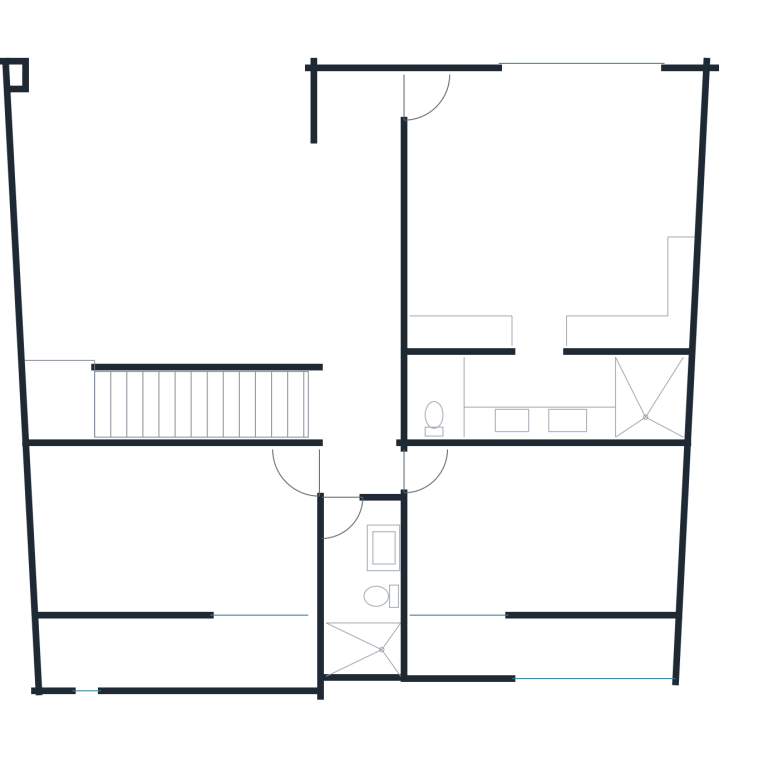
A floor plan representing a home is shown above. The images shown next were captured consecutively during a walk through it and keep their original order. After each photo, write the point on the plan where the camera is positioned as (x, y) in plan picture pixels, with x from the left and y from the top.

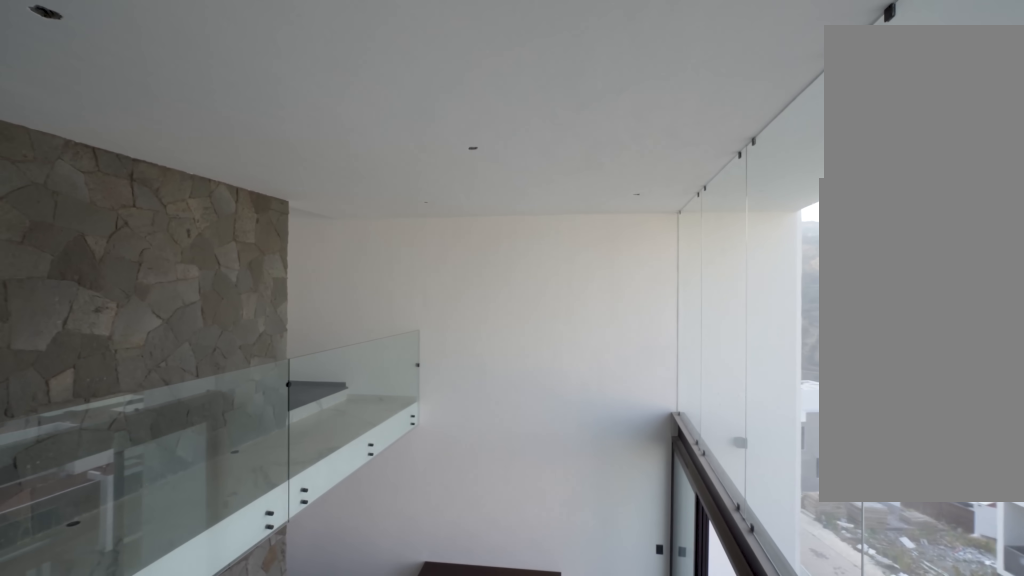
(341, 207)
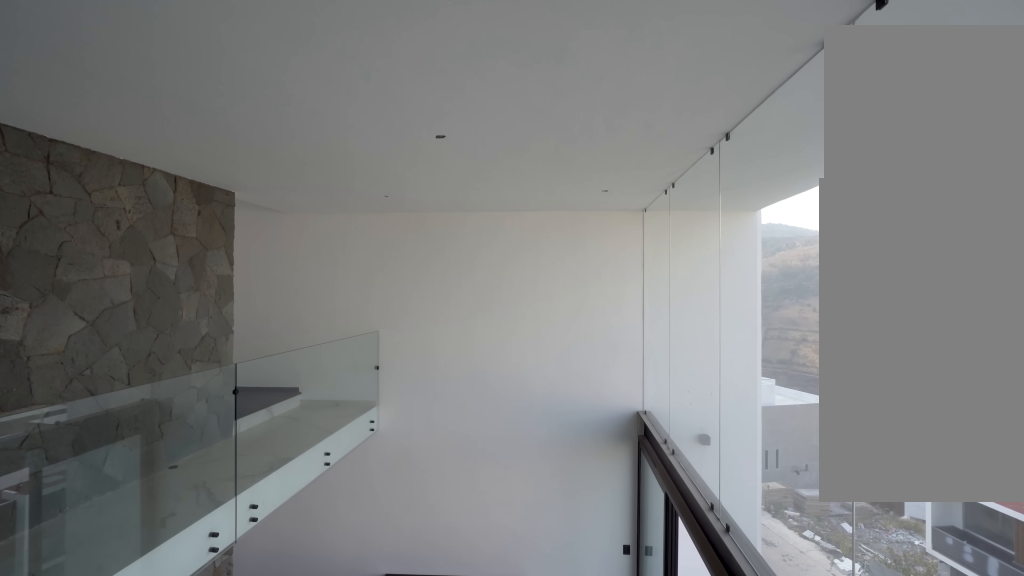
(340, 196)
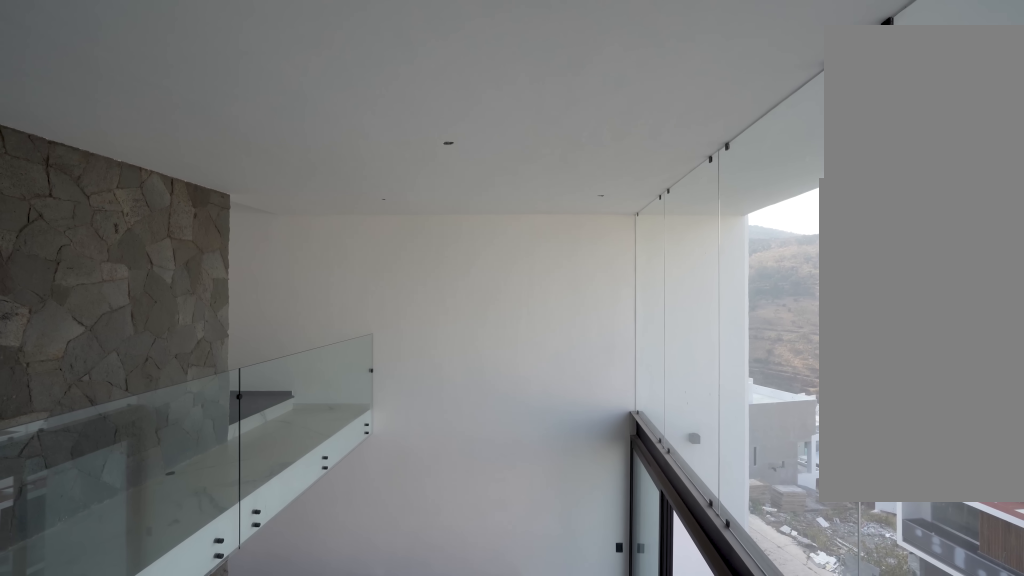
(333, 188)
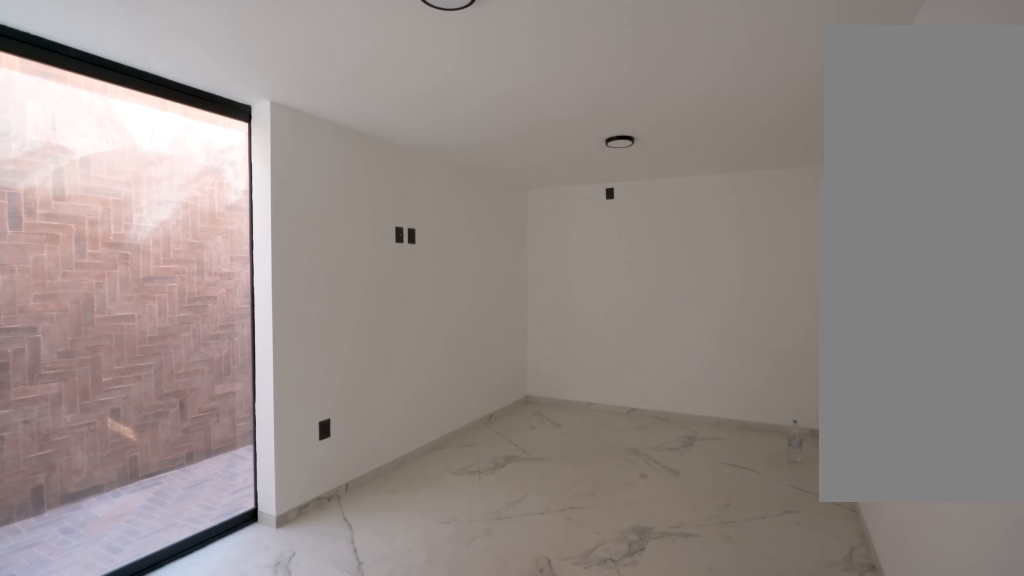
(310, 459)
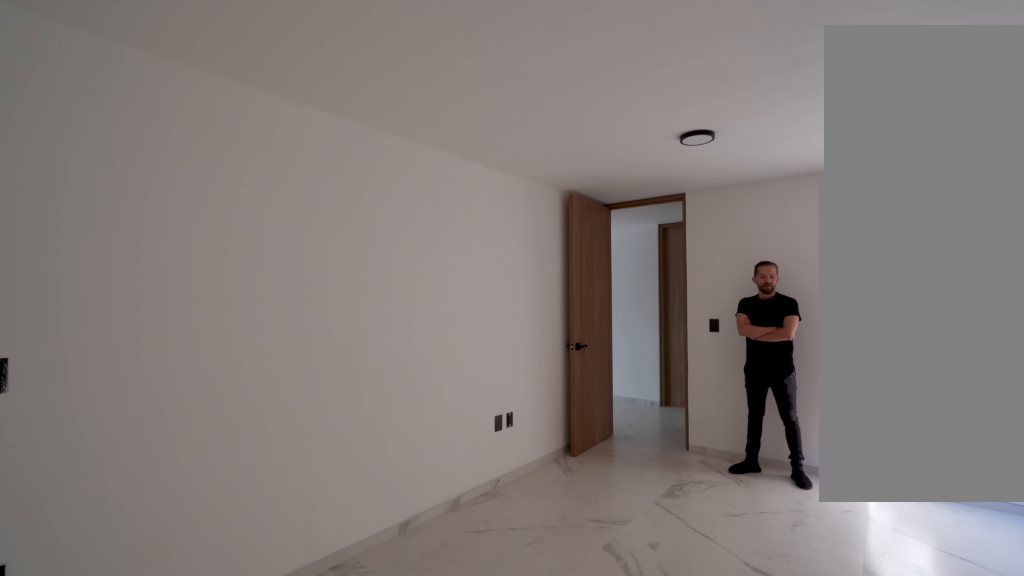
(100, 575)
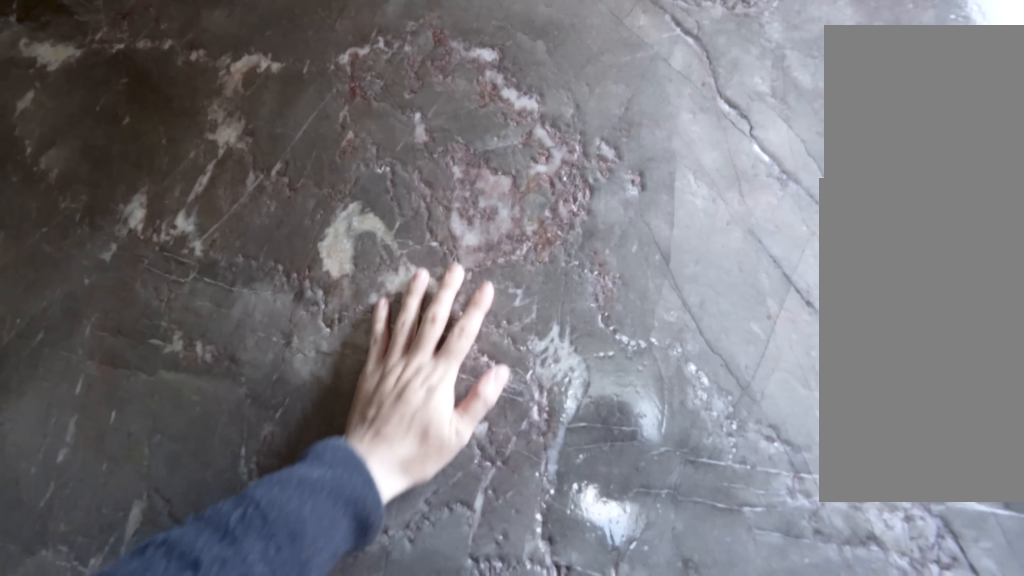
(348, 627)
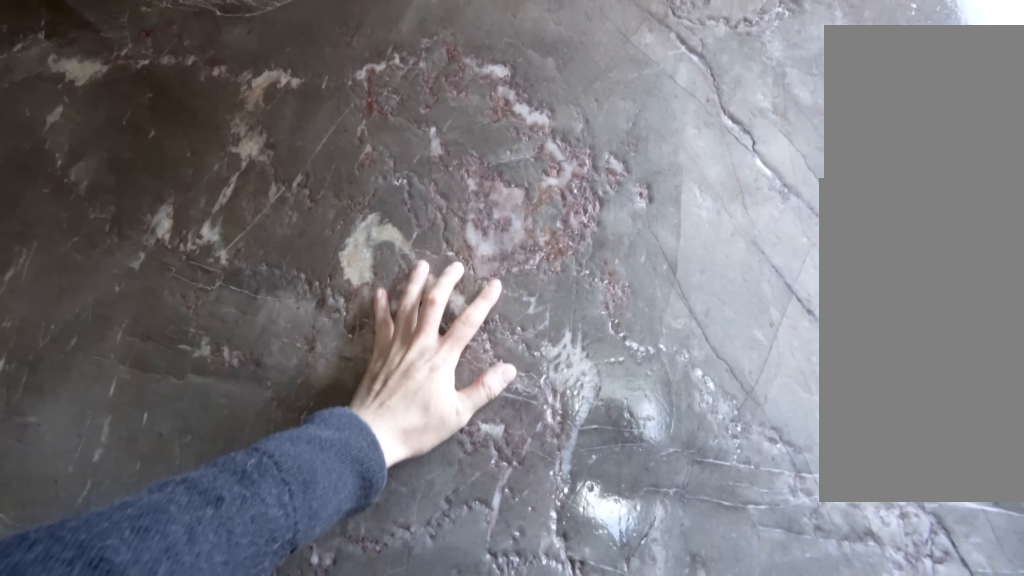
(350, 635)
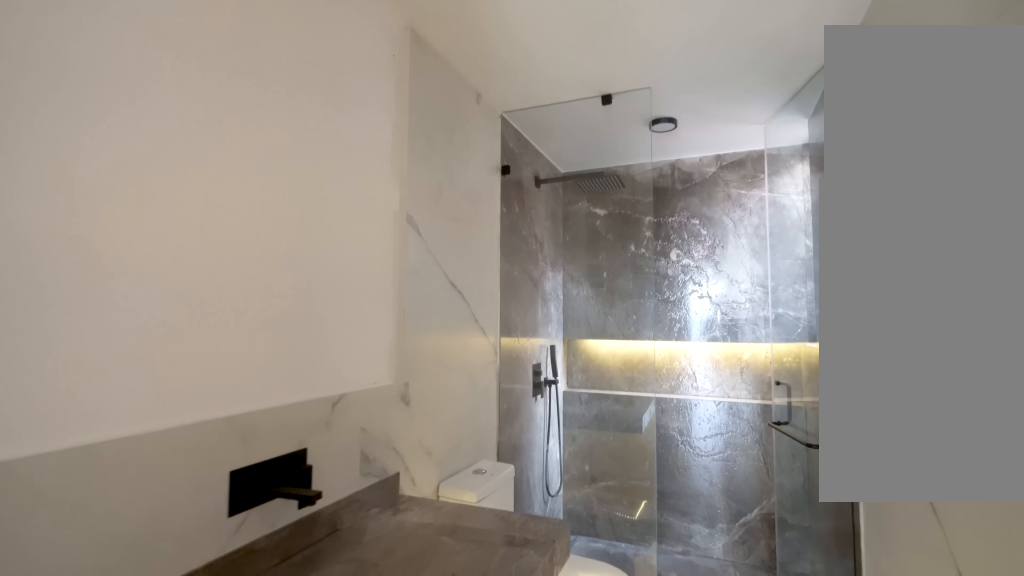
(344, 605)
